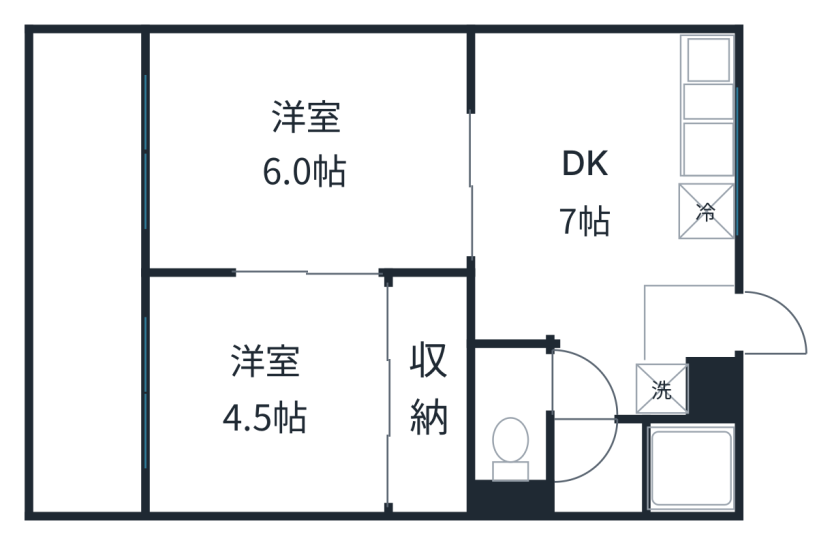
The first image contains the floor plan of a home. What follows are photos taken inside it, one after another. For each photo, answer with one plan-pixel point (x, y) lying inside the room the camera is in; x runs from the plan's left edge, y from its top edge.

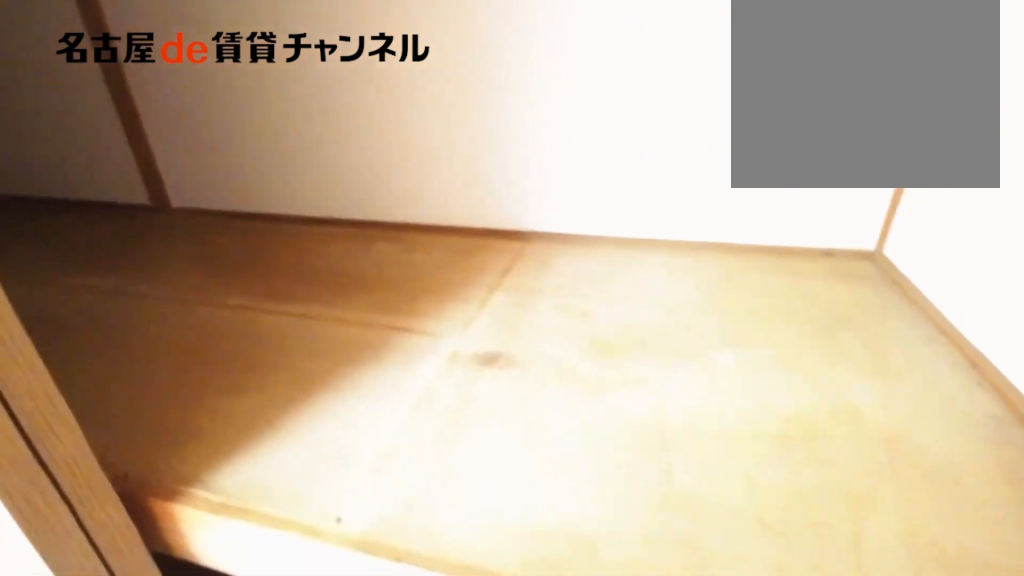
(428, 395)
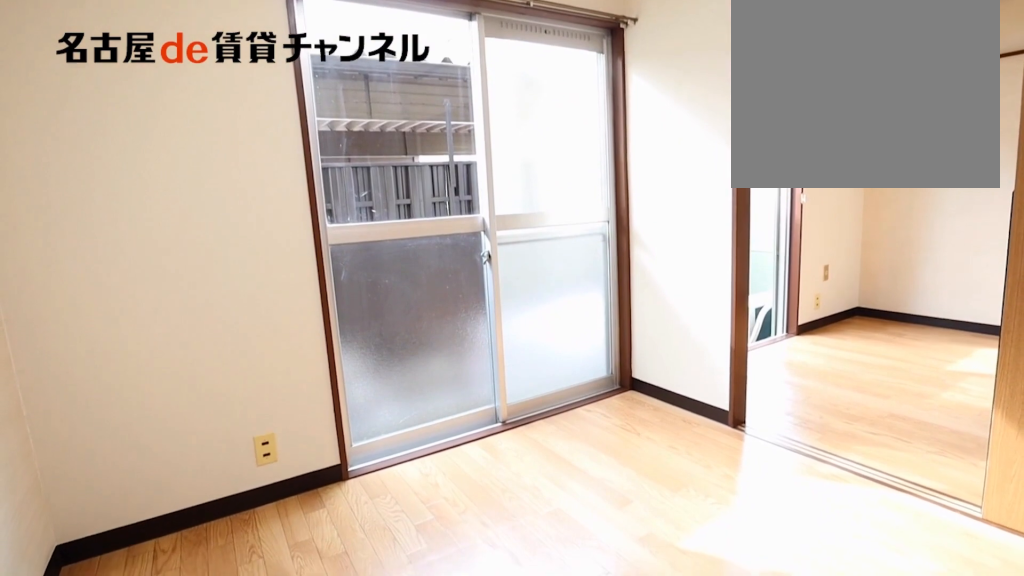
(269, 397)
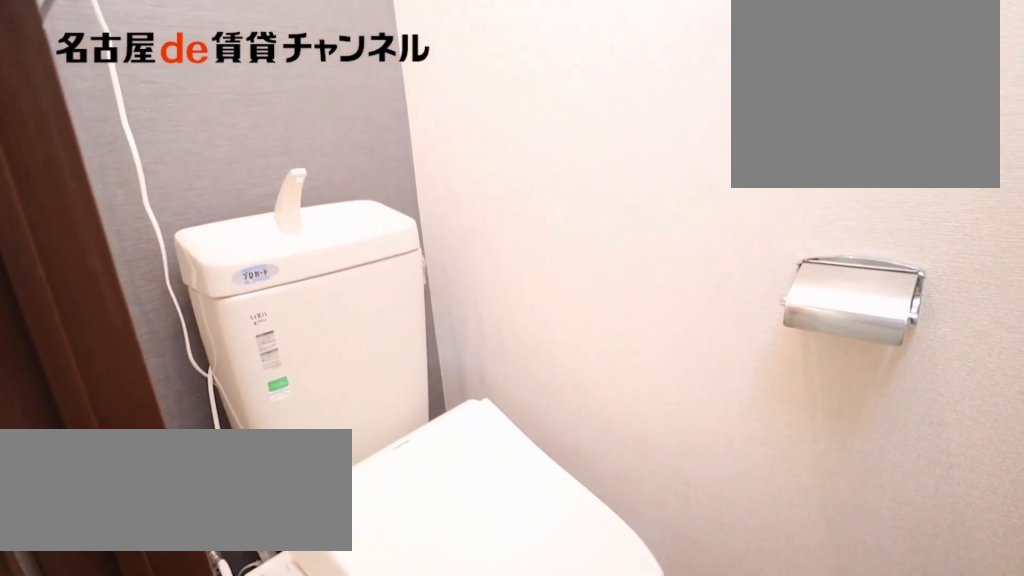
(518, 414)
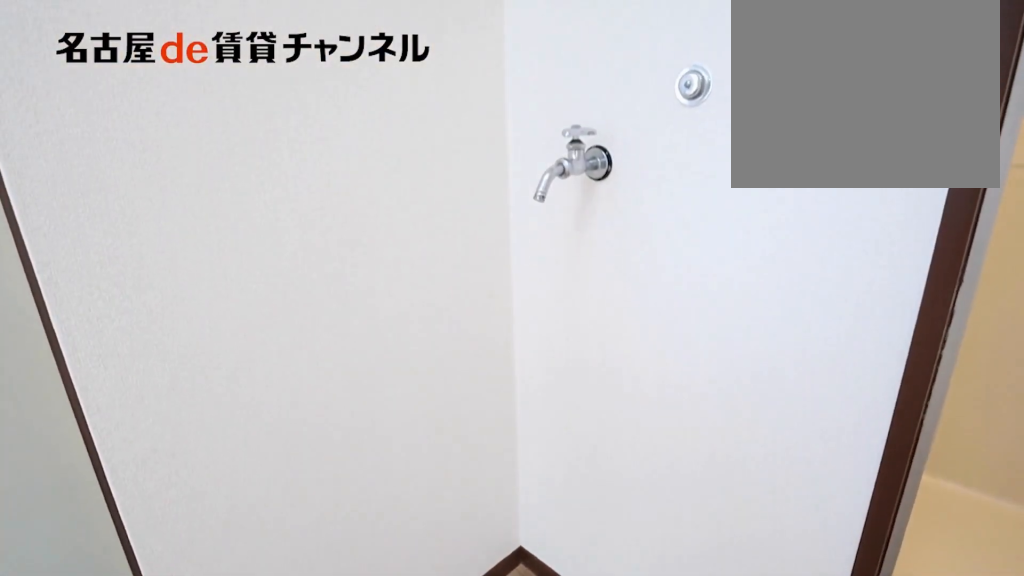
(661, 389)
